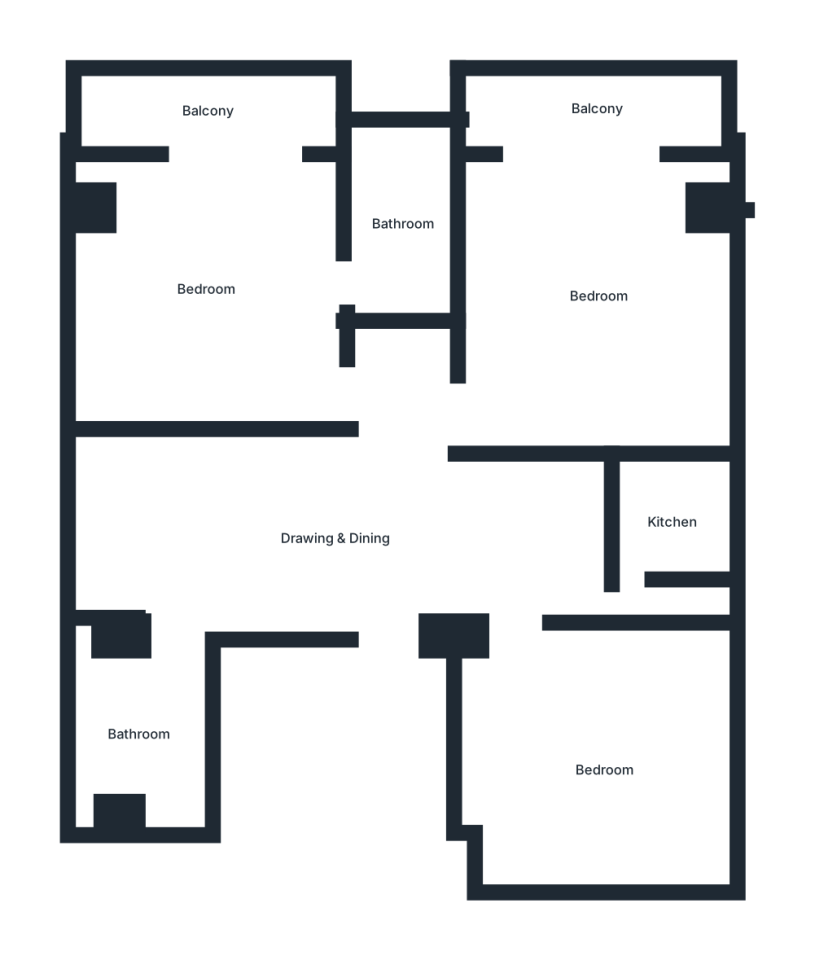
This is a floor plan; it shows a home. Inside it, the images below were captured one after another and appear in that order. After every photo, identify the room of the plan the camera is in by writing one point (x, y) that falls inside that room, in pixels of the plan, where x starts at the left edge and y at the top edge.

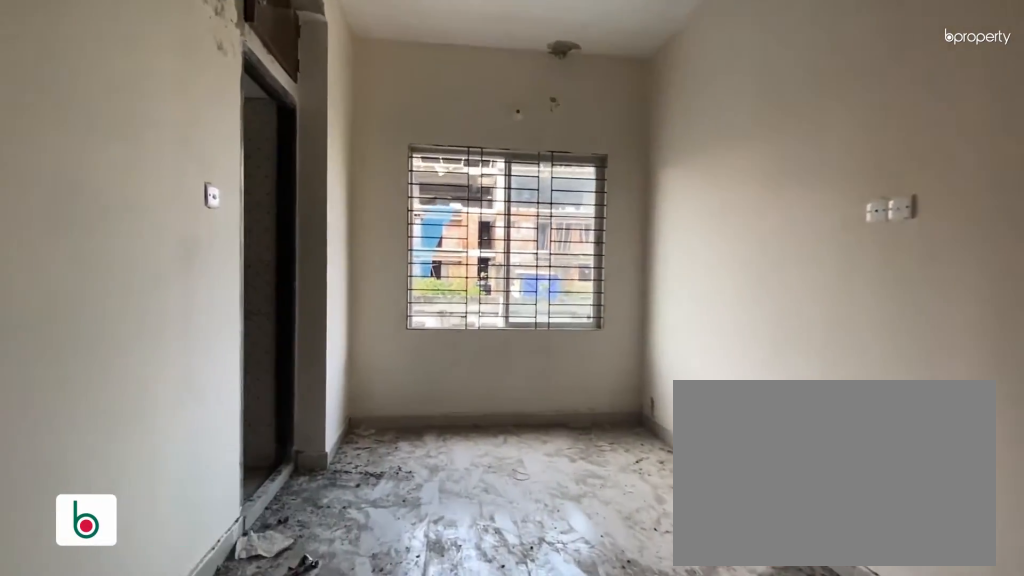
(337, 537)
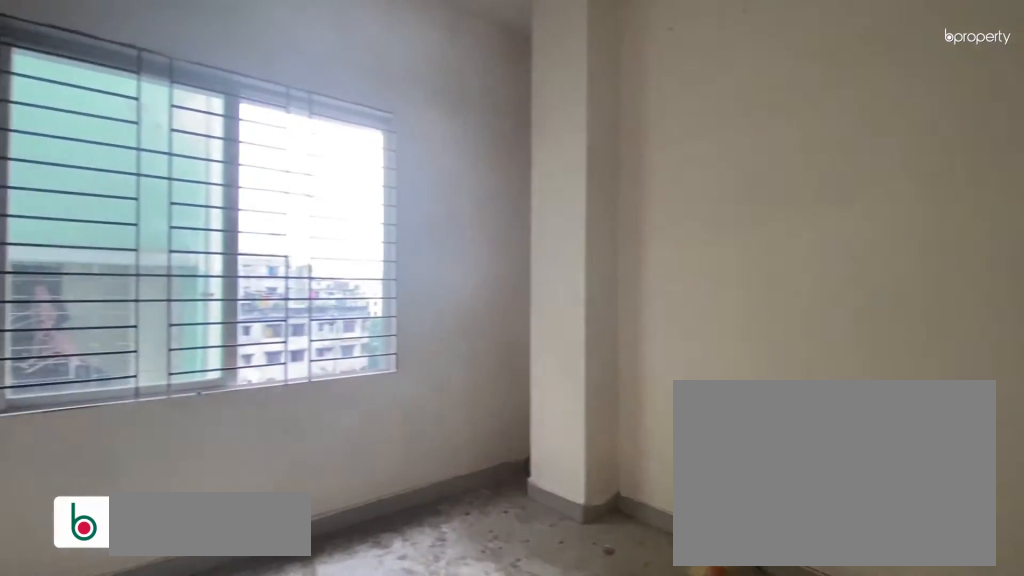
(601, 772)
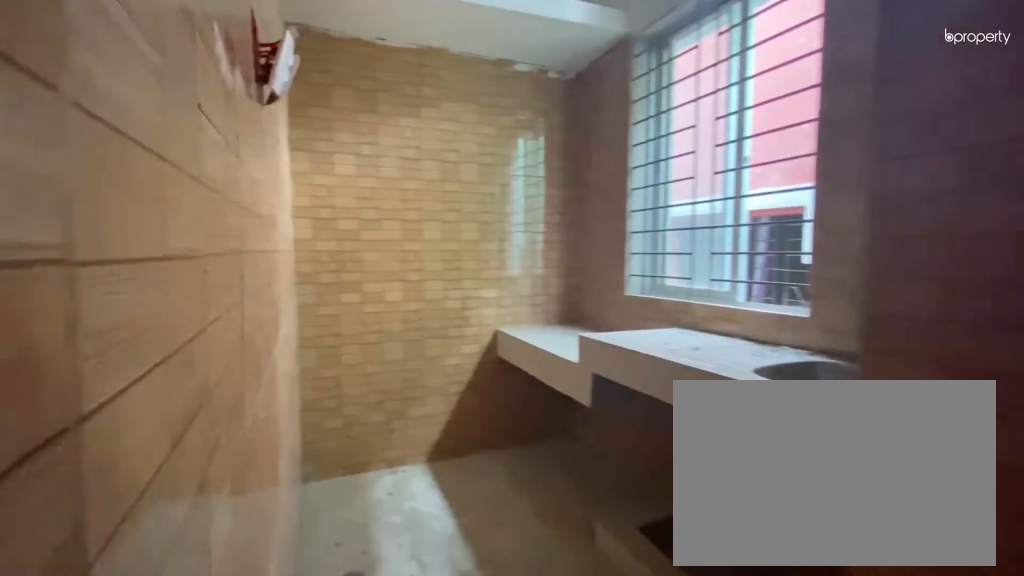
(670, 522)
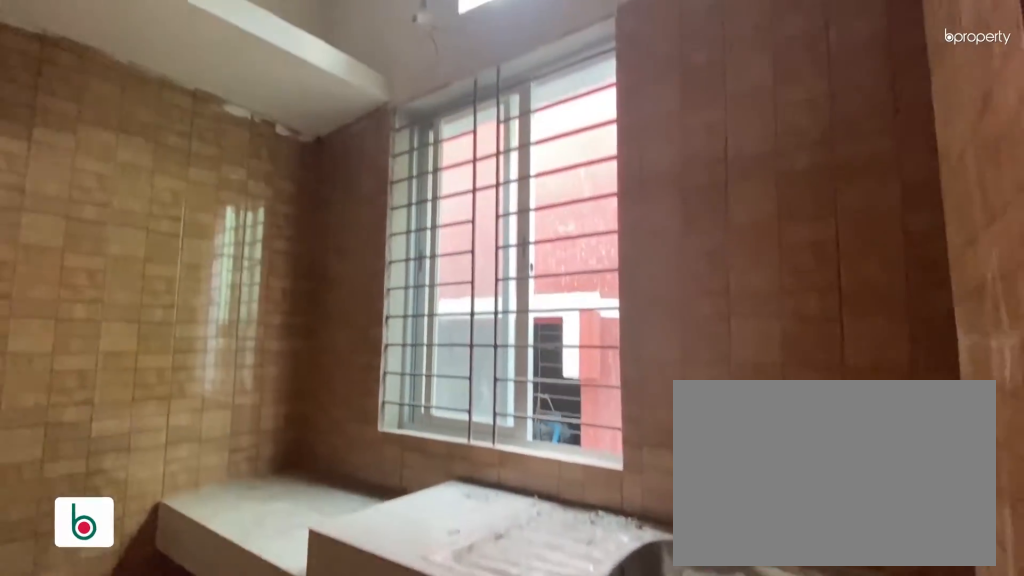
(670, 522)
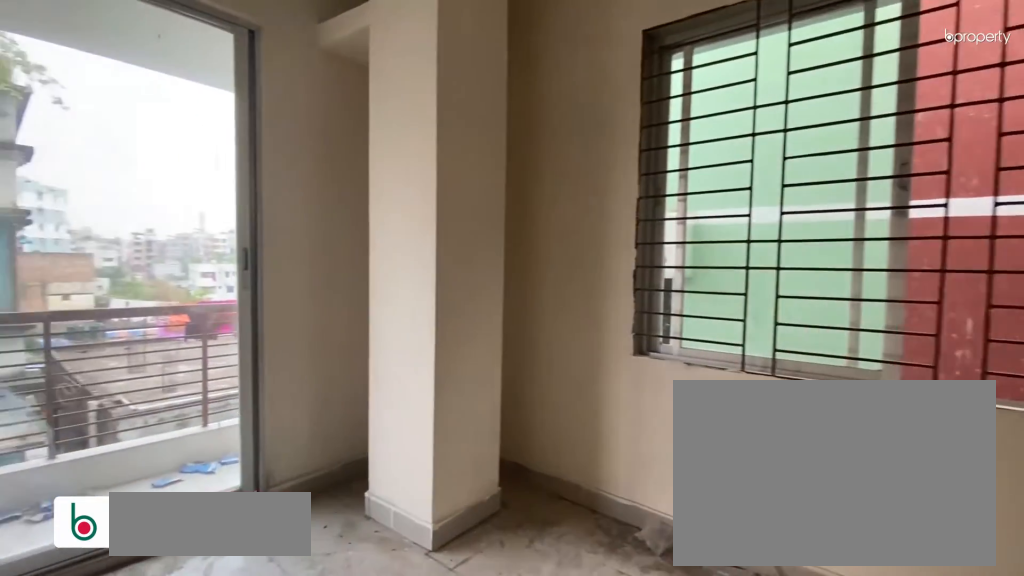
(595, 298)
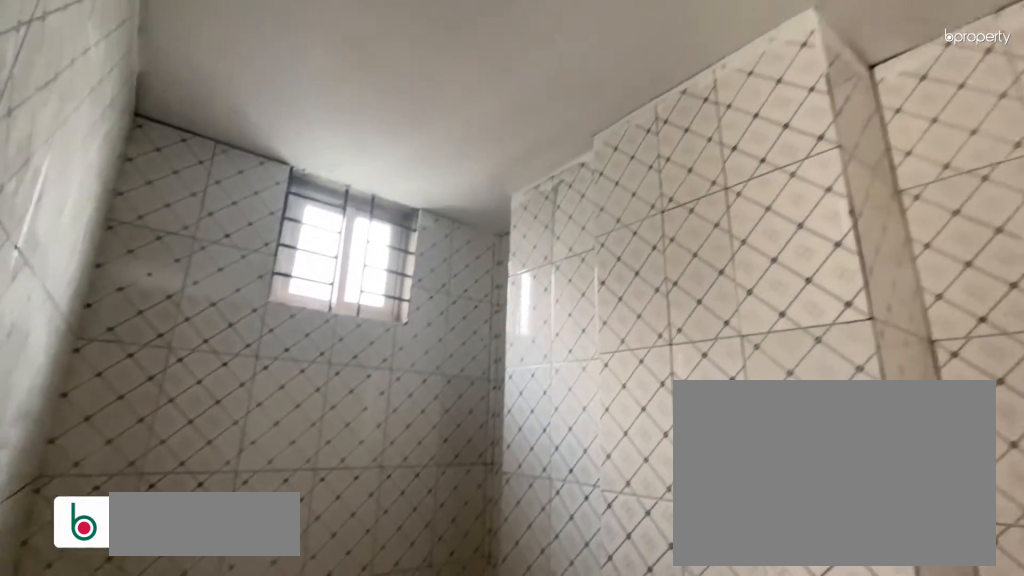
(407, 223)
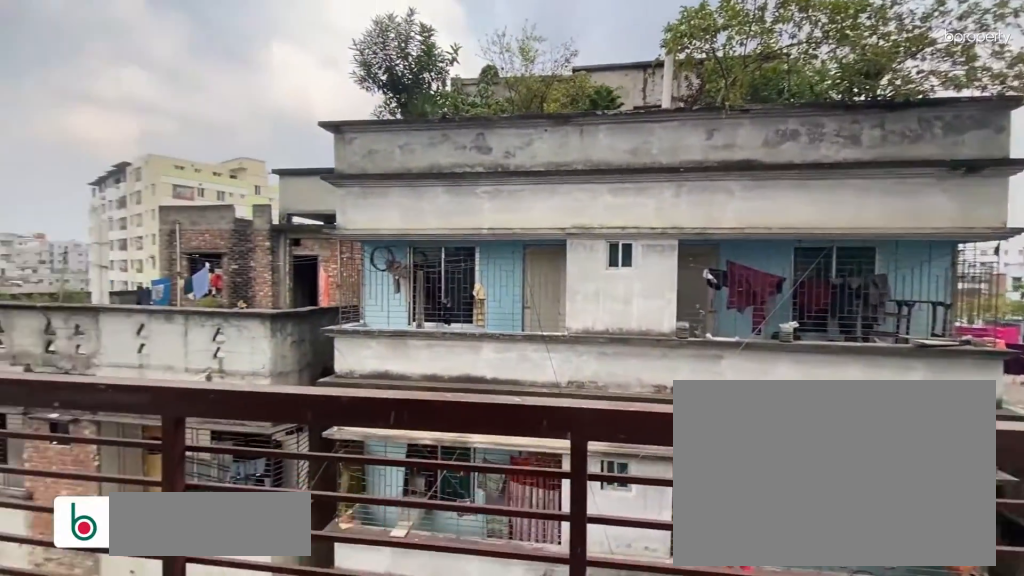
(208, 108)
